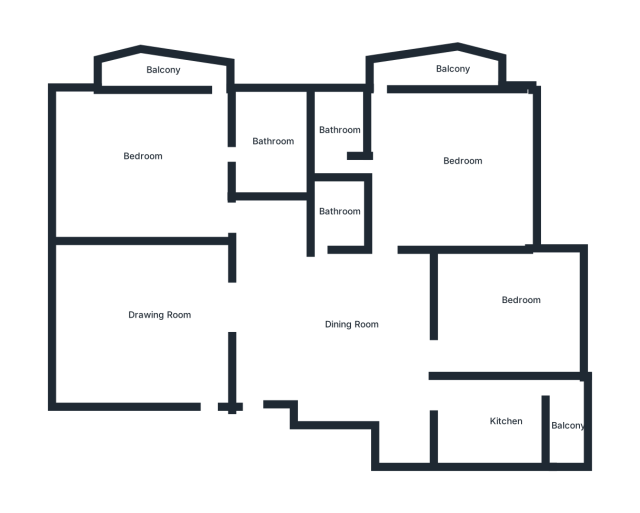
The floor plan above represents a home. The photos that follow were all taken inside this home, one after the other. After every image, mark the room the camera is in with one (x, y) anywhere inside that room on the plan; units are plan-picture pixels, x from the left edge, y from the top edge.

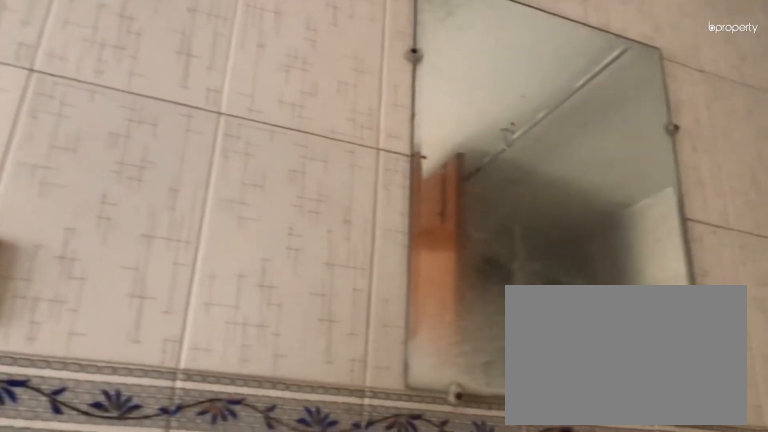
(269, 148)
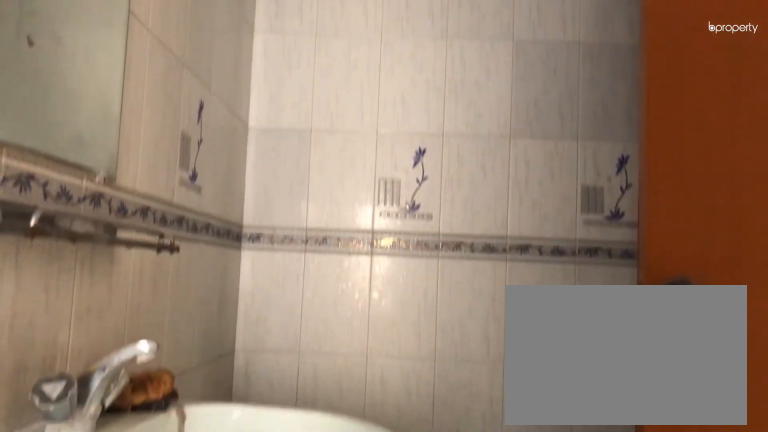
(269, 148)
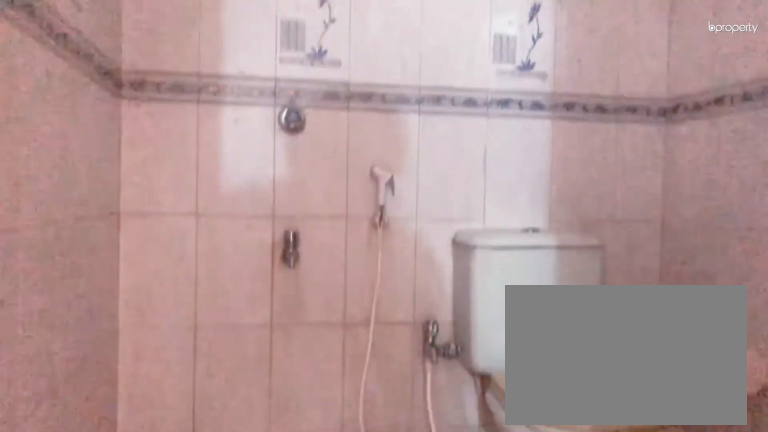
(333, 215)
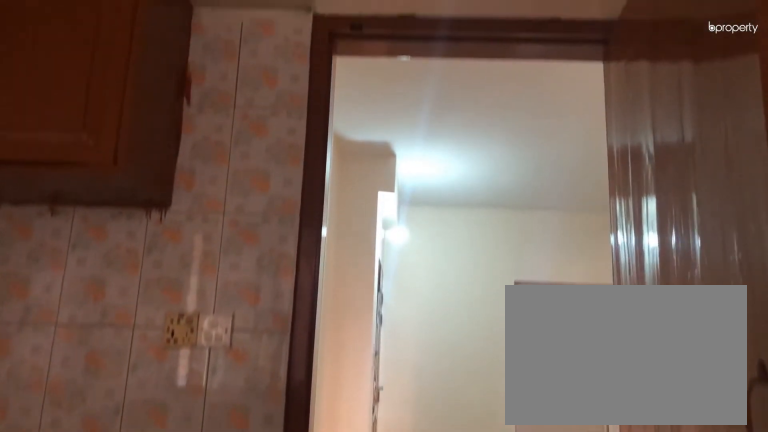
(509, 427)
